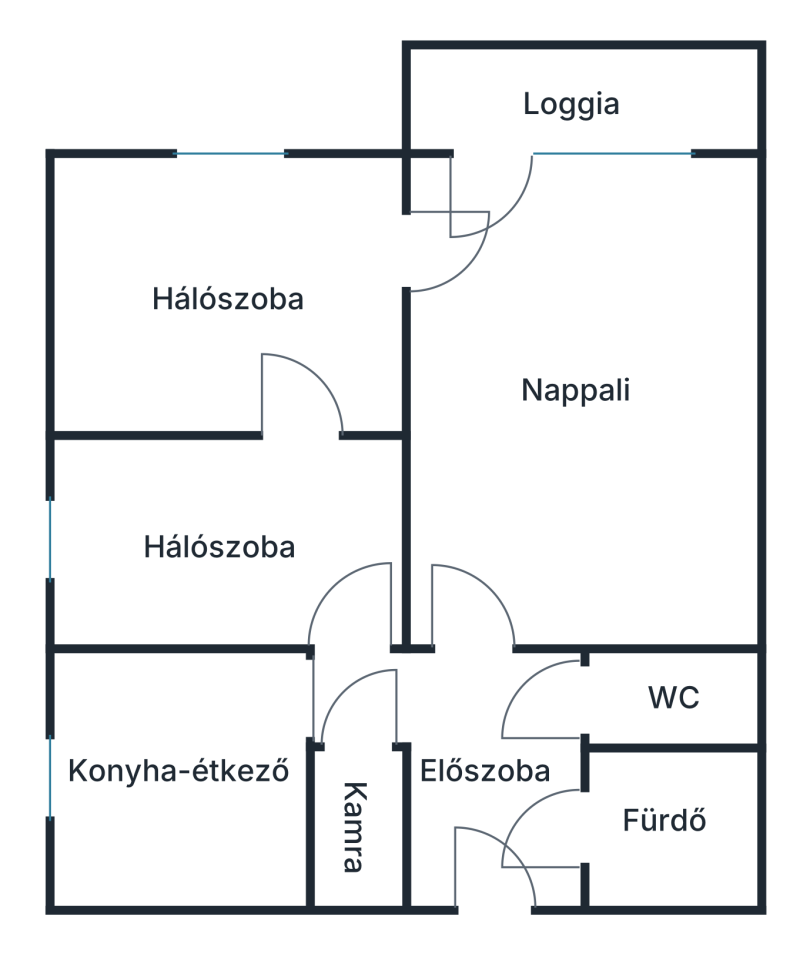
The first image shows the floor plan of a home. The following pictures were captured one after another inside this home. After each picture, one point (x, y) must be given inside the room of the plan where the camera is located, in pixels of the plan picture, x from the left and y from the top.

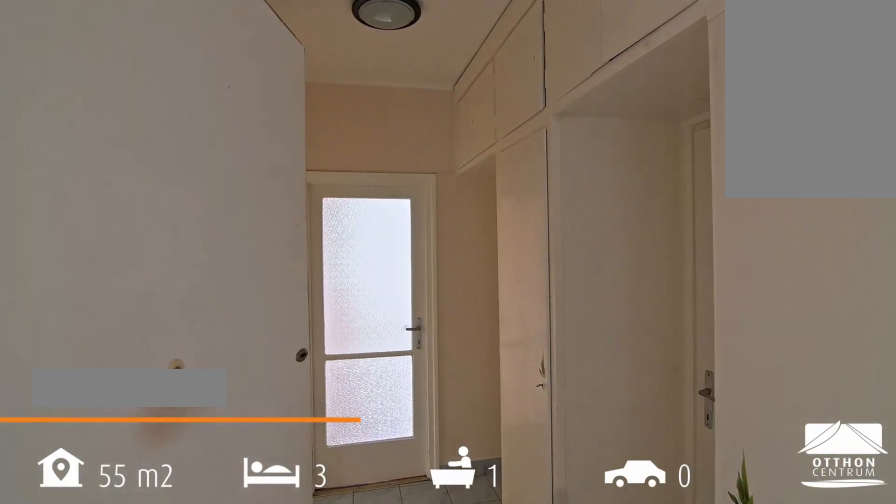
(492, 765)
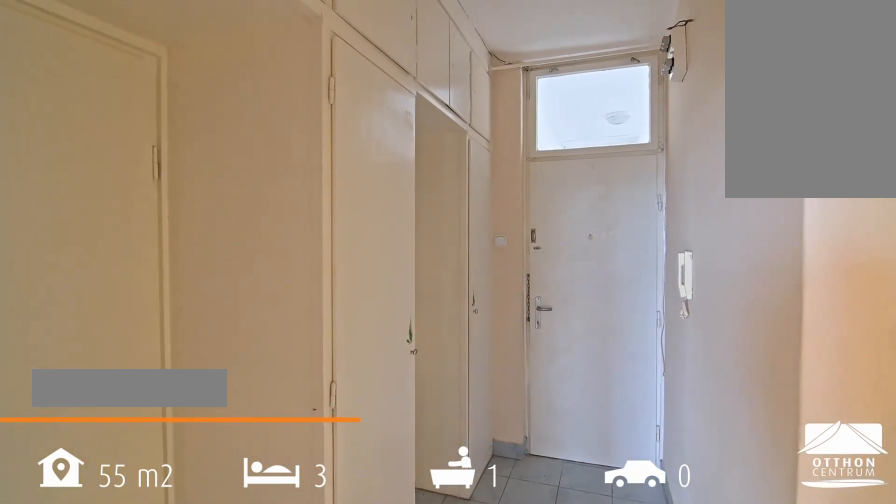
(492, 765)
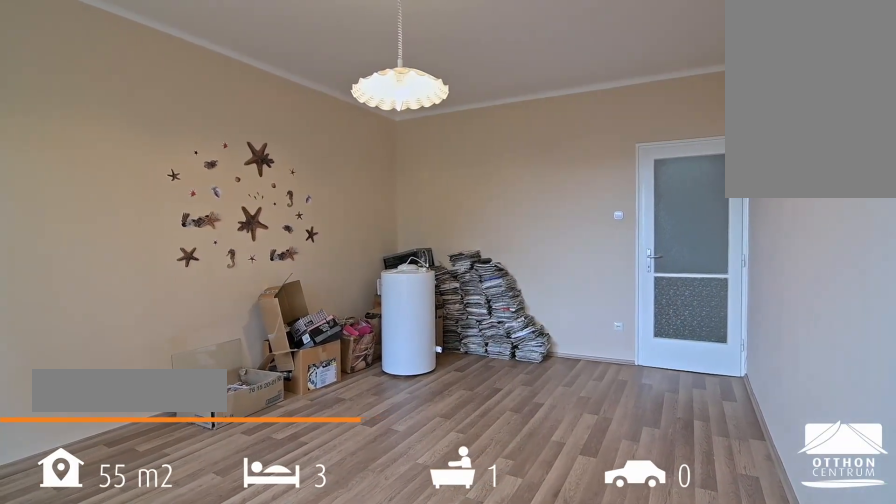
(580, 346)
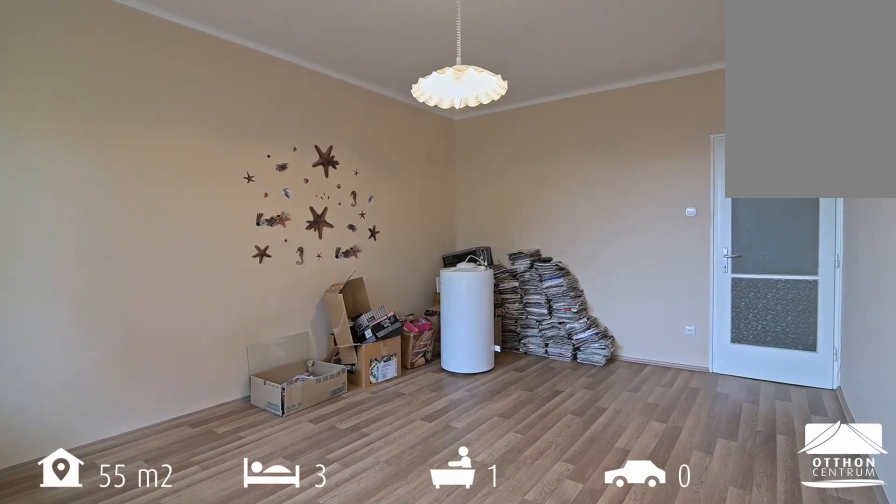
(580, 346)
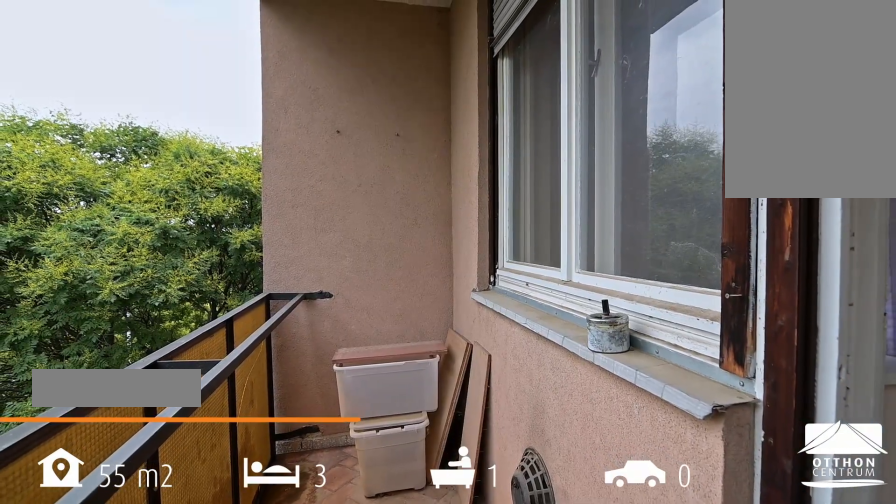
(616, 102)
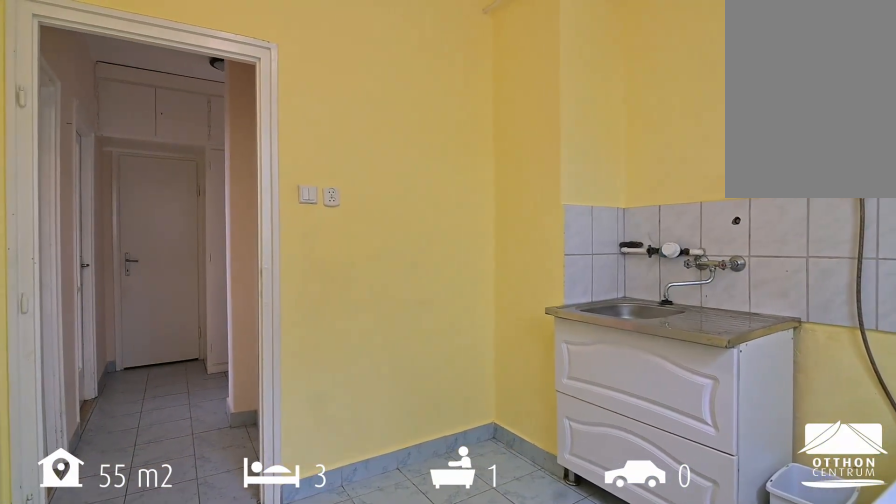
(196, 813)
